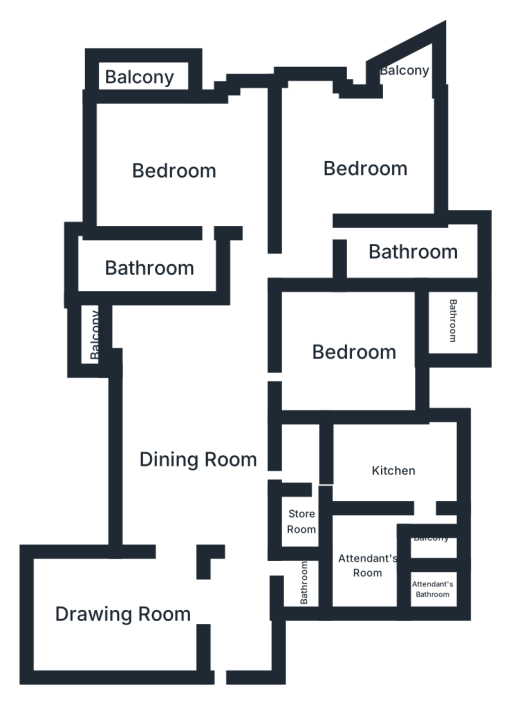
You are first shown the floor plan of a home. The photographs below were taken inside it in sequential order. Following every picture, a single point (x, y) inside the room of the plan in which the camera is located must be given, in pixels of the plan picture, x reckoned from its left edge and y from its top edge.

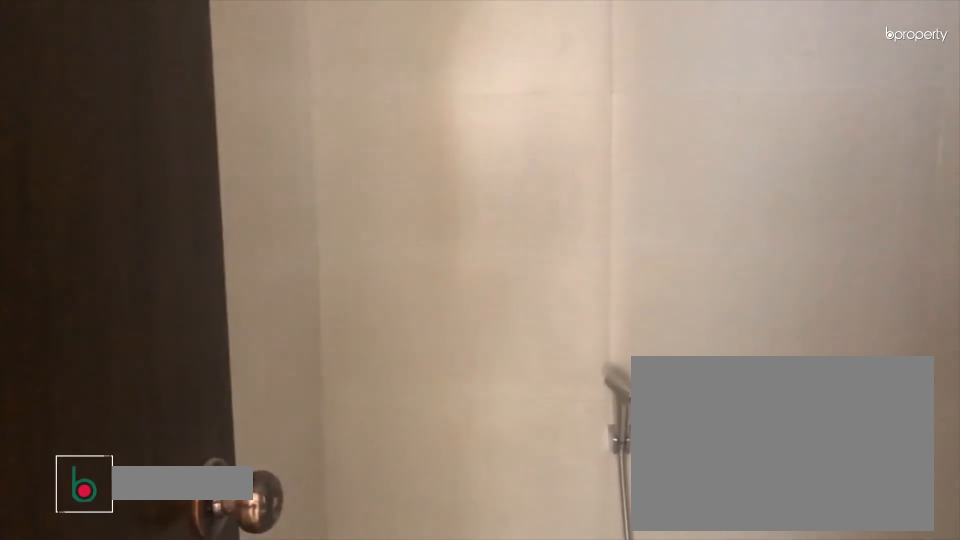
(305, 581)
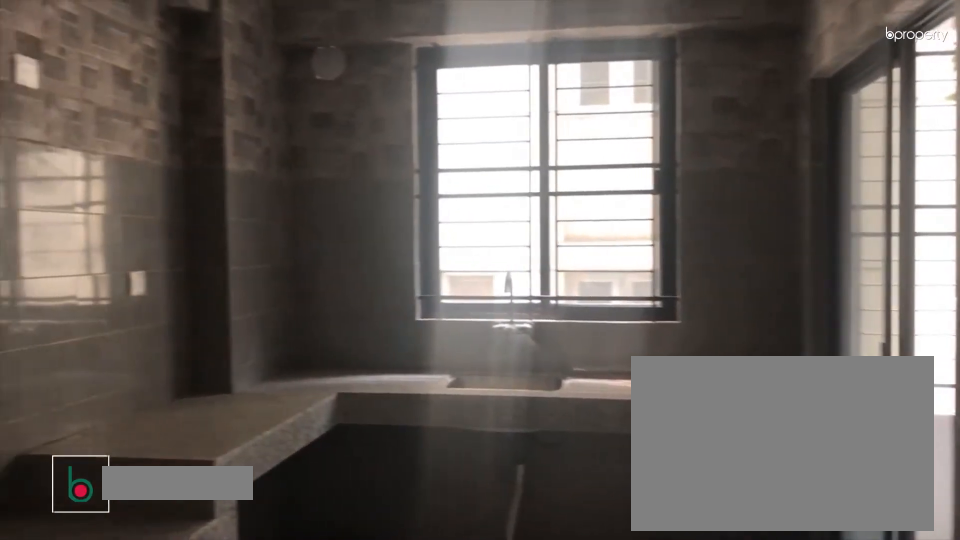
(398, 473)
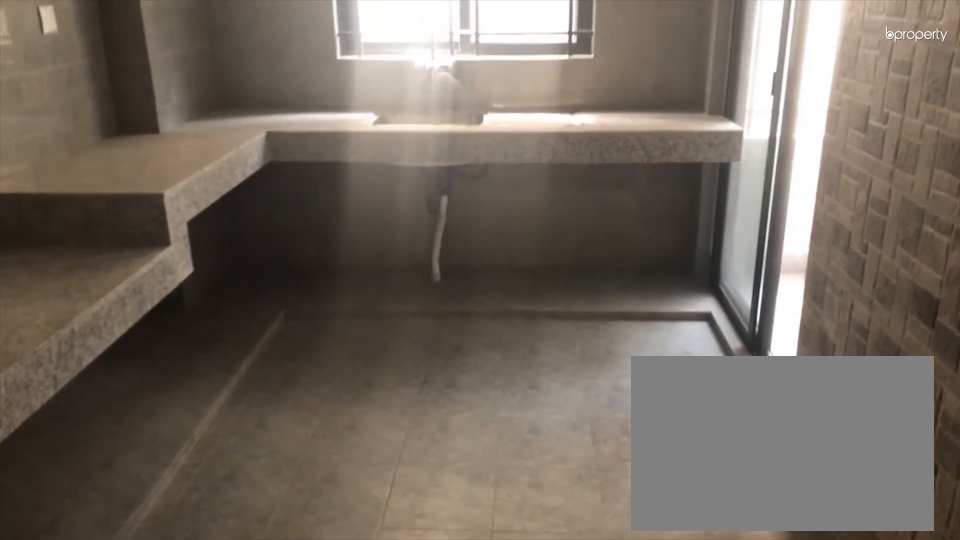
(398, 473)
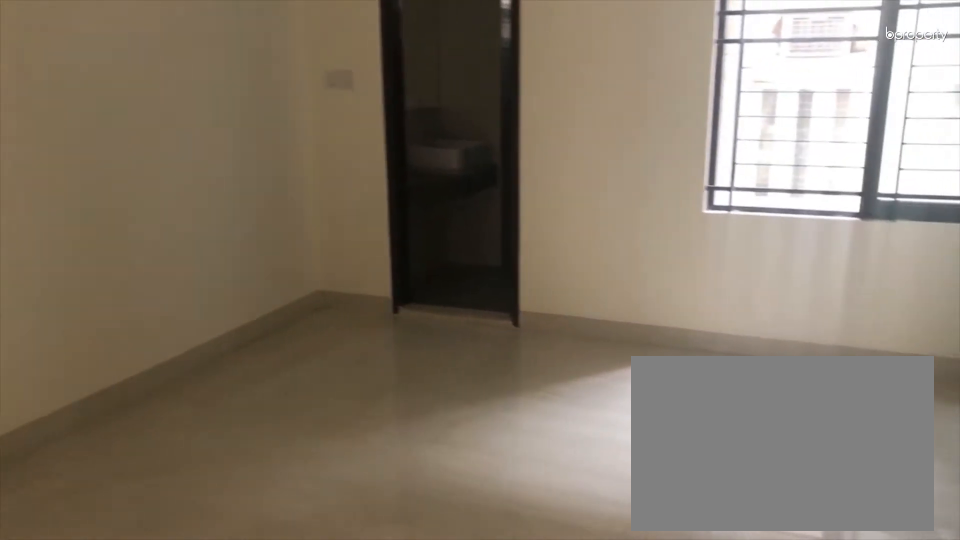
(352, 348)
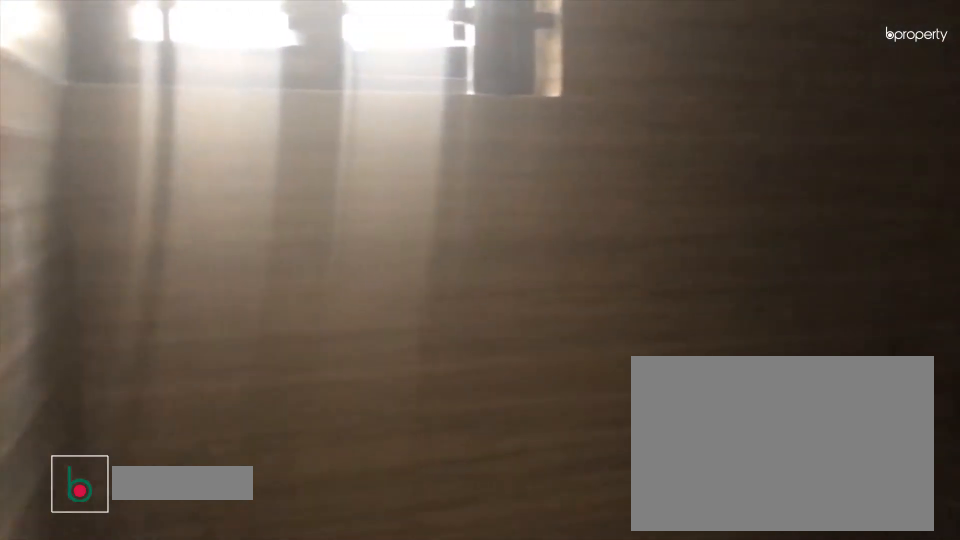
(452, 321)
